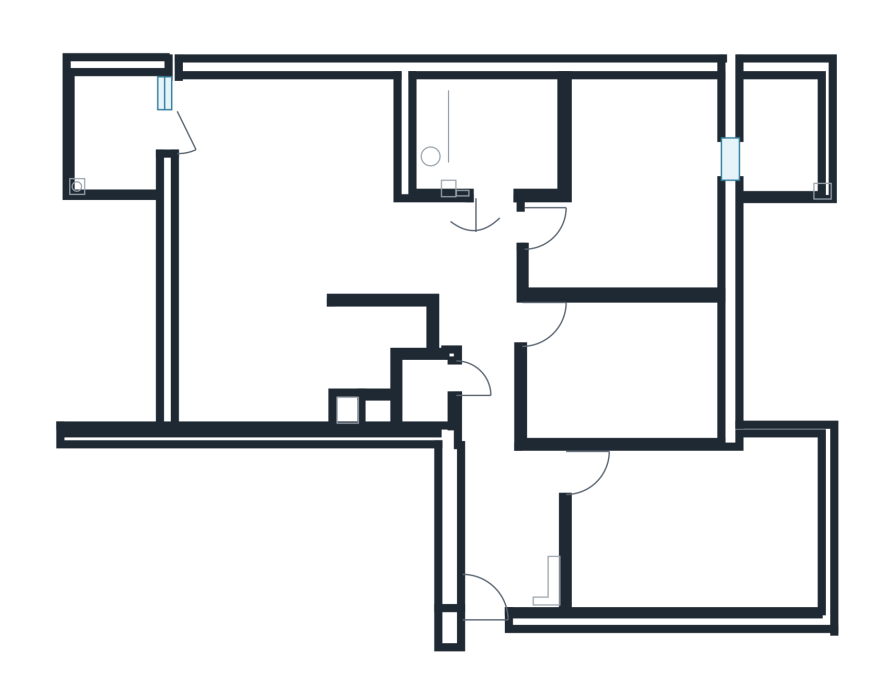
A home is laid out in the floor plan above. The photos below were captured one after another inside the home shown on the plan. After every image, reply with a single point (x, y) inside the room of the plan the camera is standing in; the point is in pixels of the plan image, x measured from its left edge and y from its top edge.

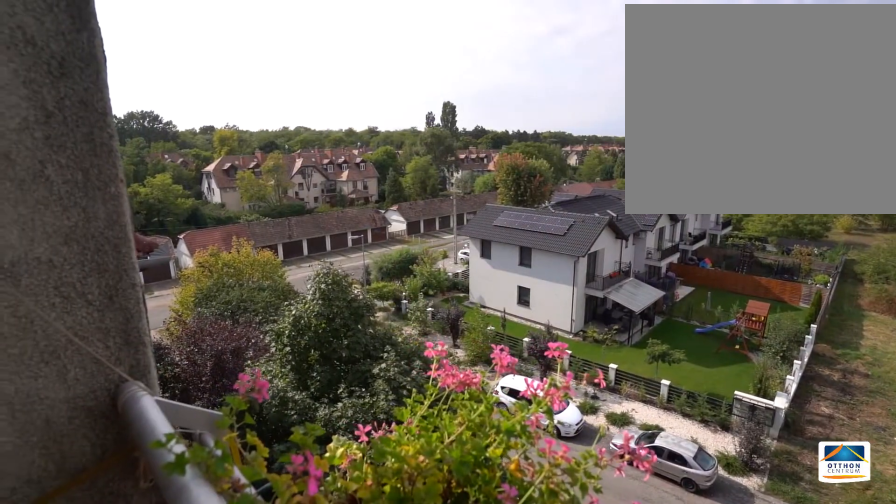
(112, 130)
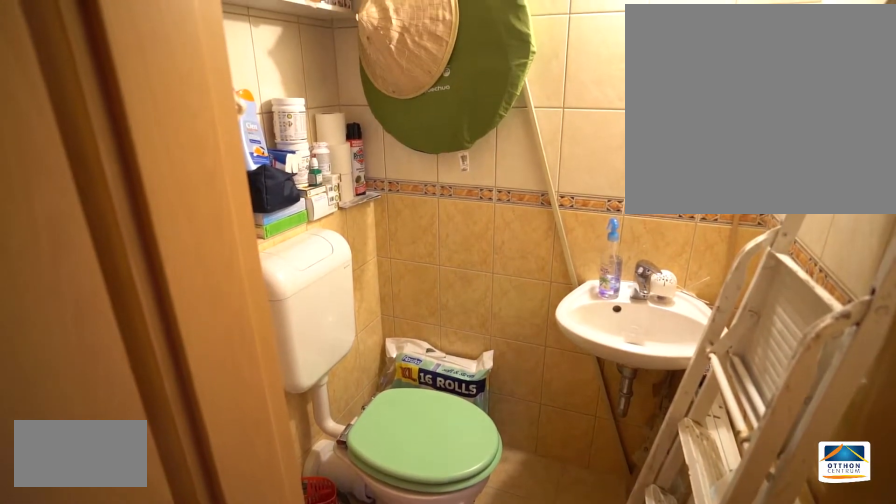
(419, 395)
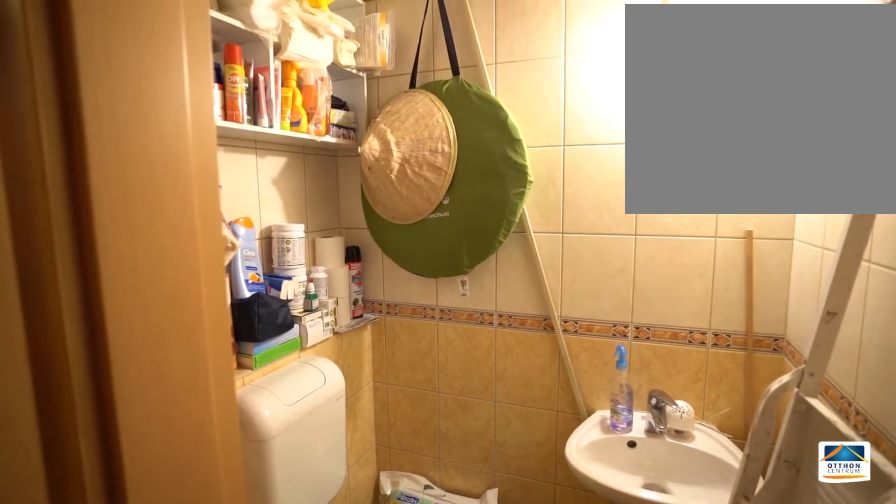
(417, 396)
